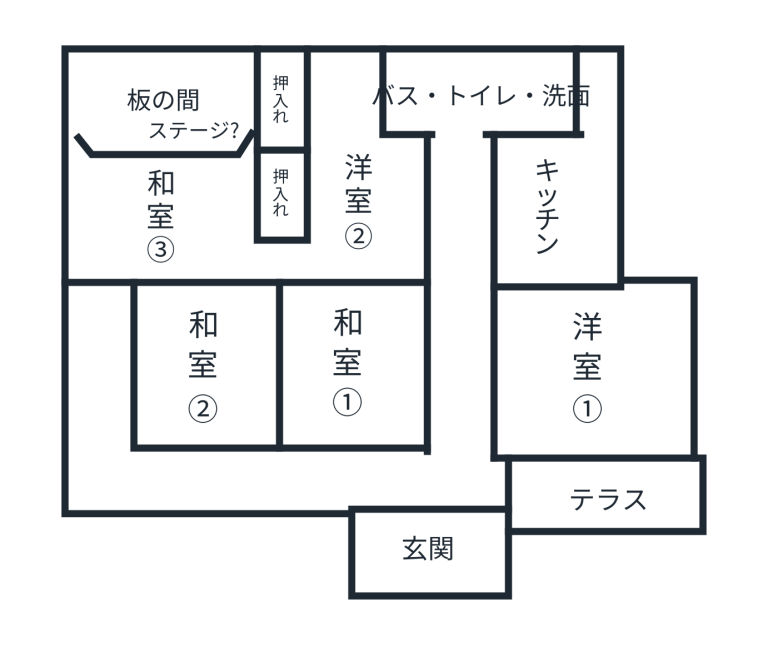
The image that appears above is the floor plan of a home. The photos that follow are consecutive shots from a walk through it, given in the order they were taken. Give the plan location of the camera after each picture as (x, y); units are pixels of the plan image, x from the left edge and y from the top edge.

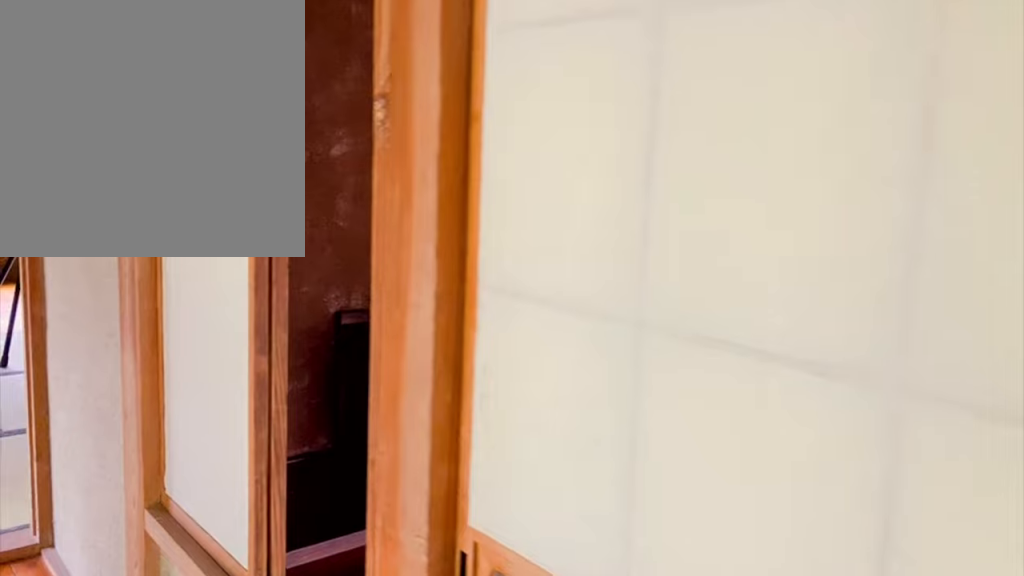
(105, 274)
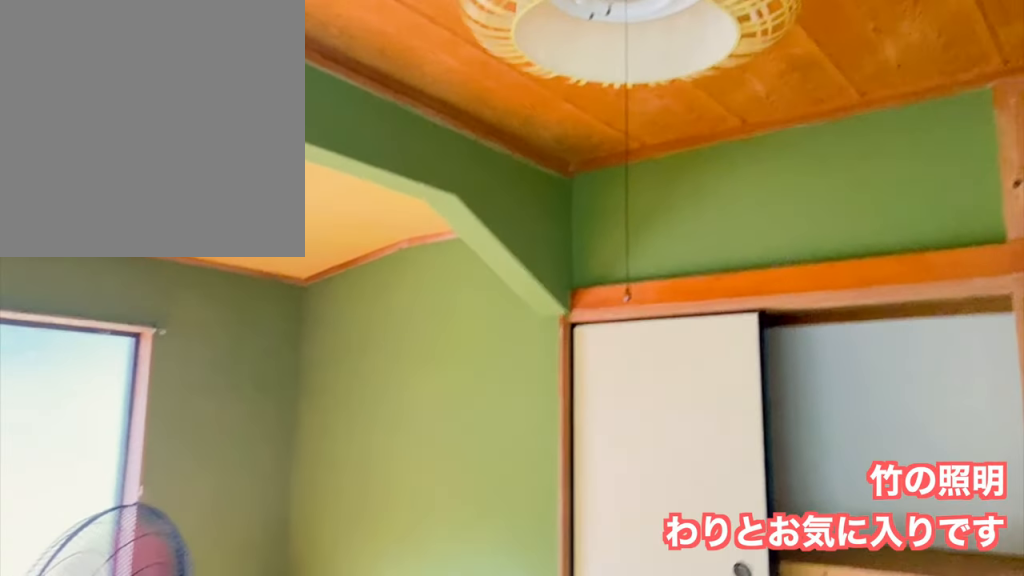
(197, 238)
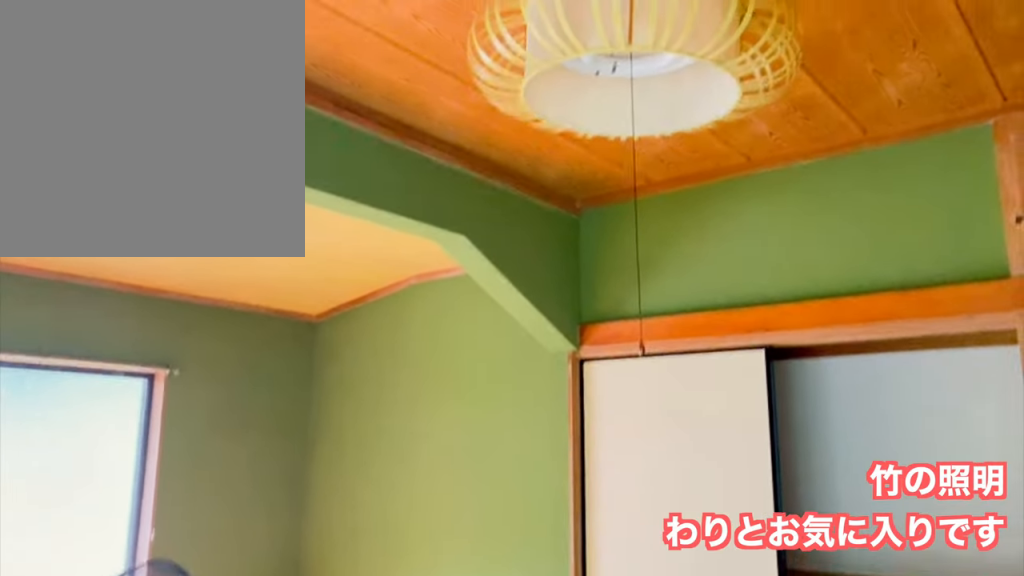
(199, 238)
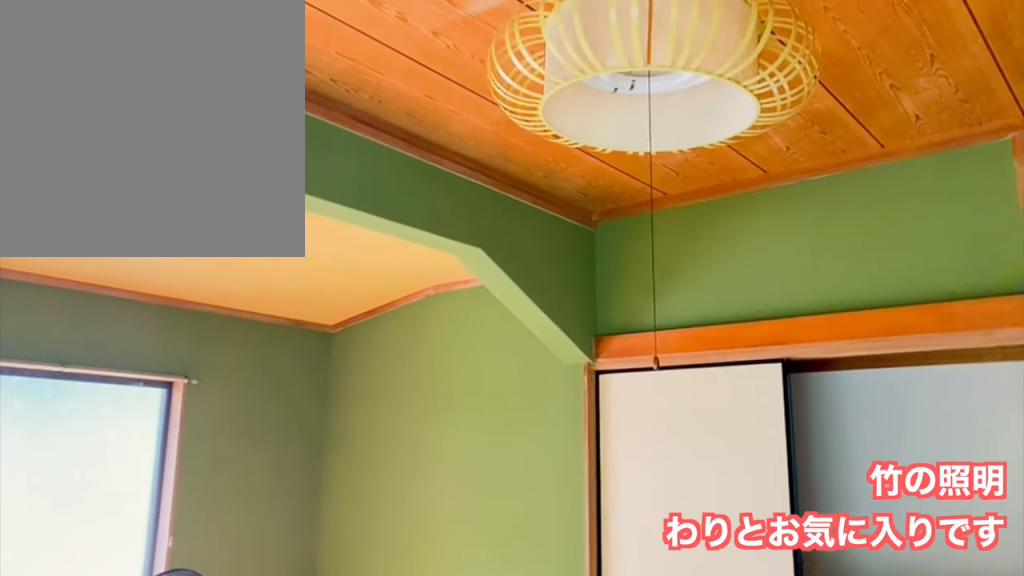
(202, 238)
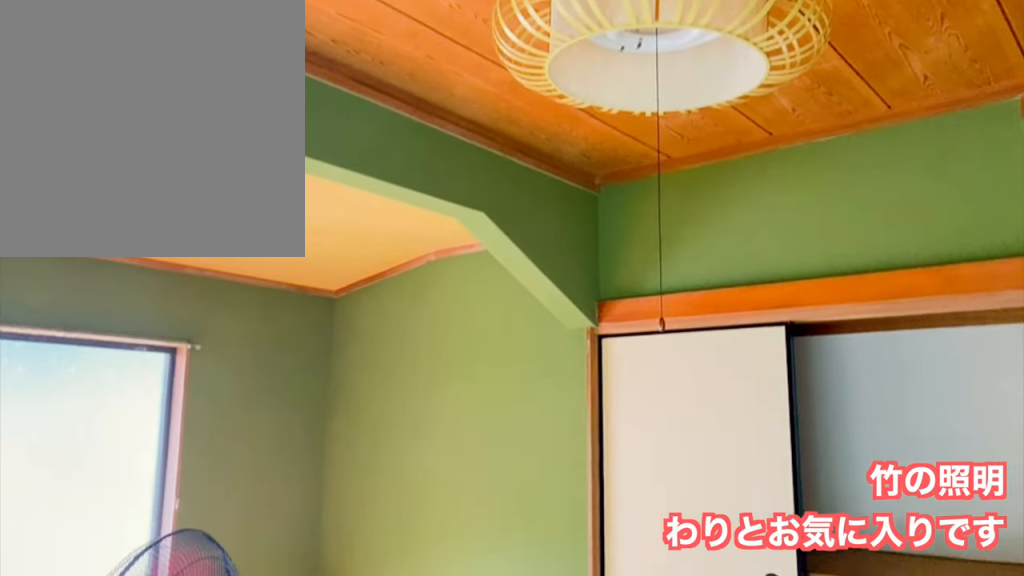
(204, 238)
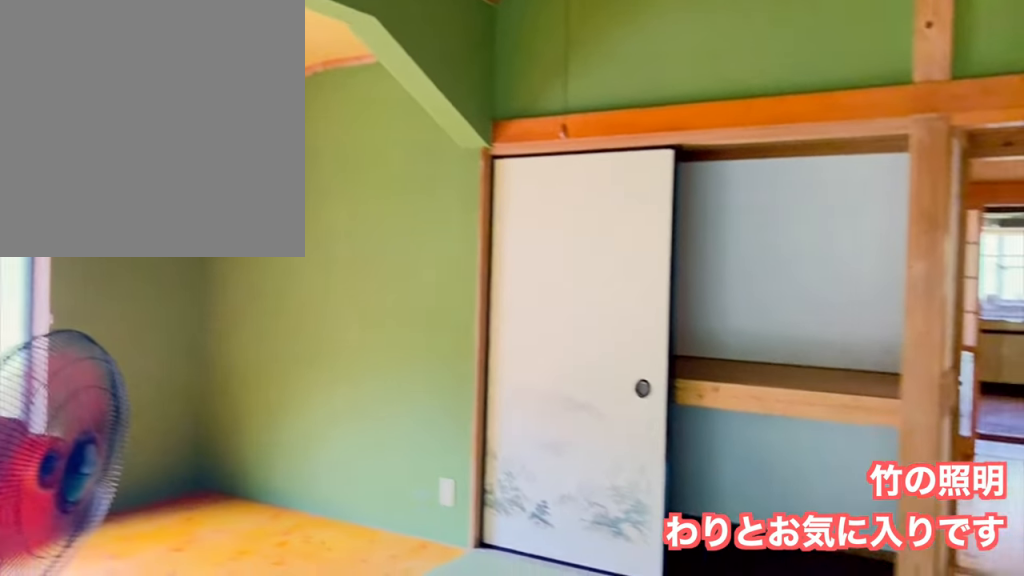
(210, 238)
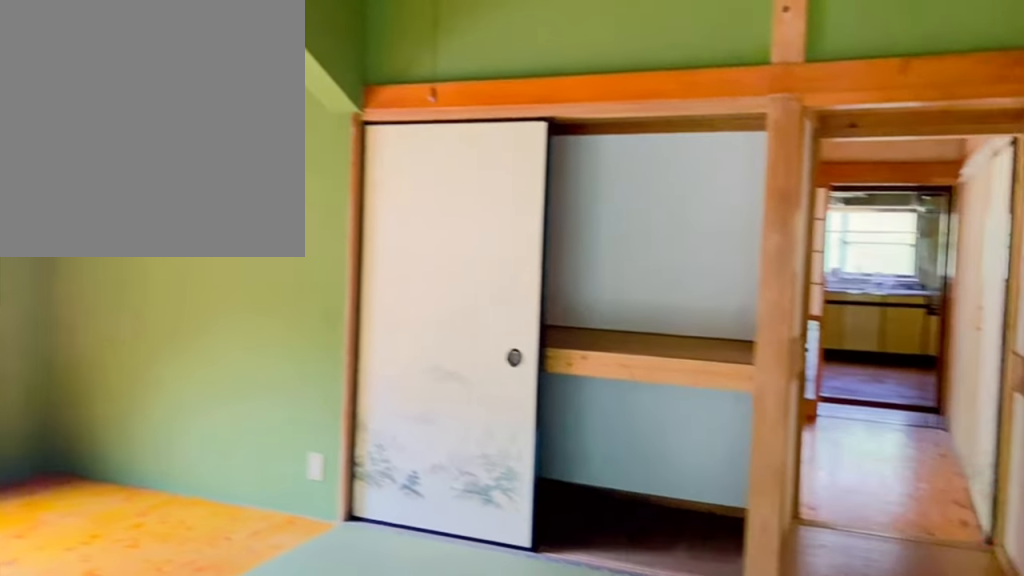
(211, 238)
